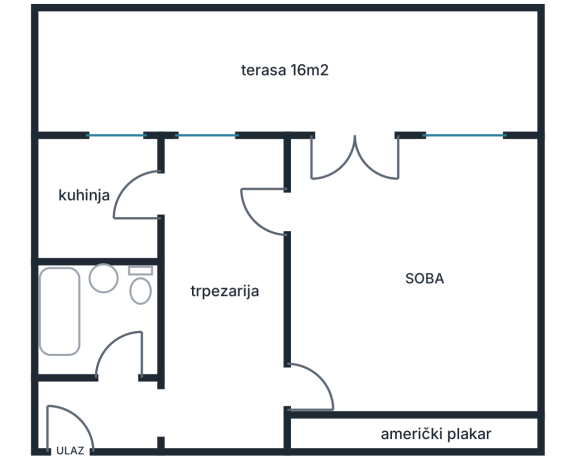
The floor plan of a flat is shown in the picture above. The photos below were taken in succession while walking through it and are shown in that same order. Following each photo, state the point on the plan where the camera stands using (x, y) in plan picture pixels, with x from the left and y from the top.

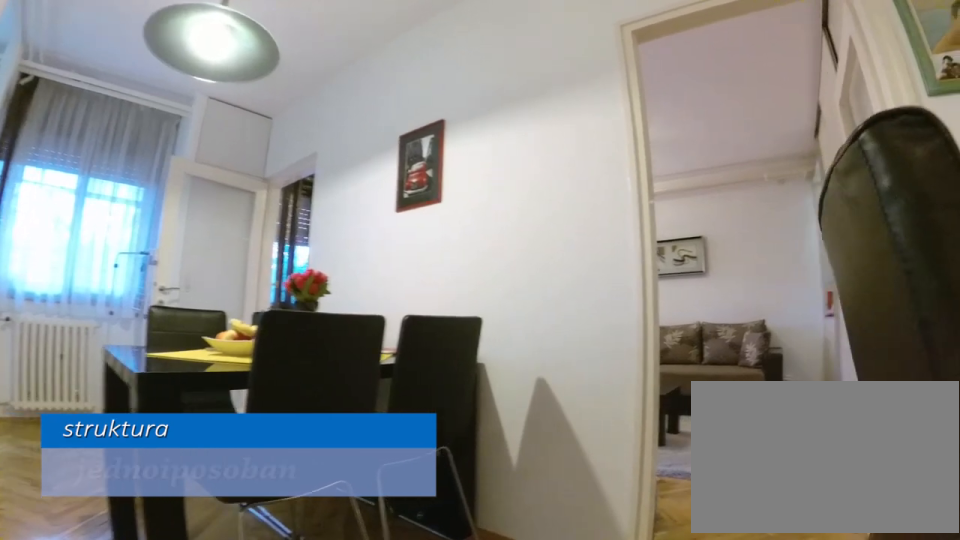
(186, 406)
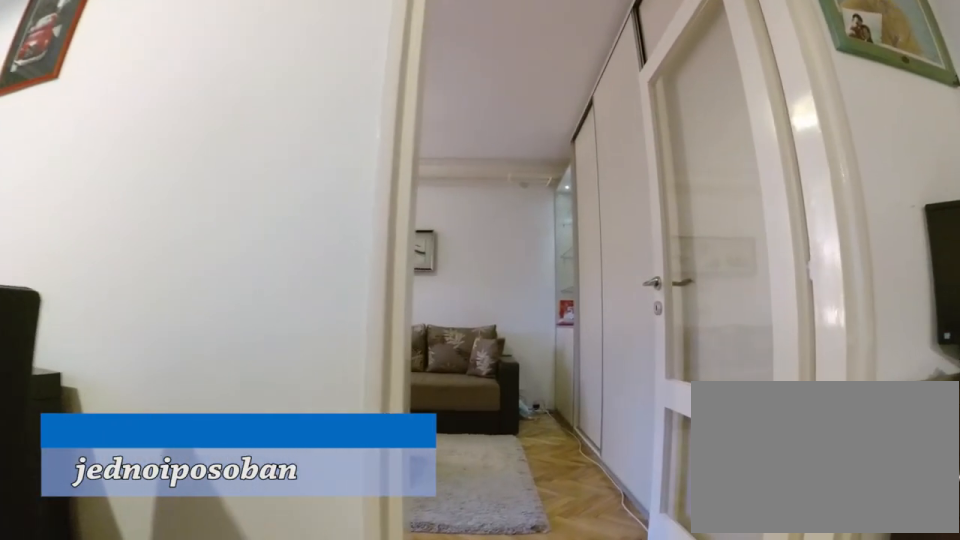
(234, 389)
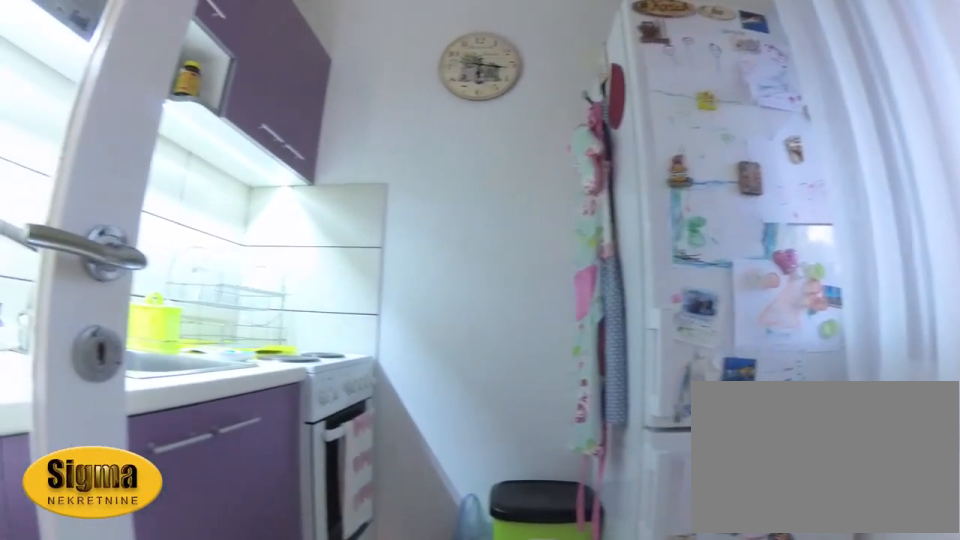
(145, 200)
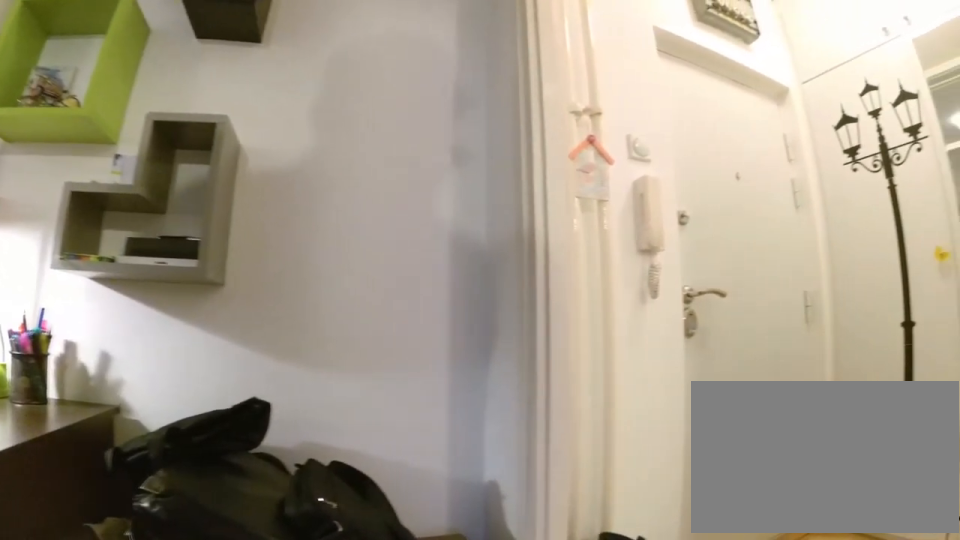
(199, 372)
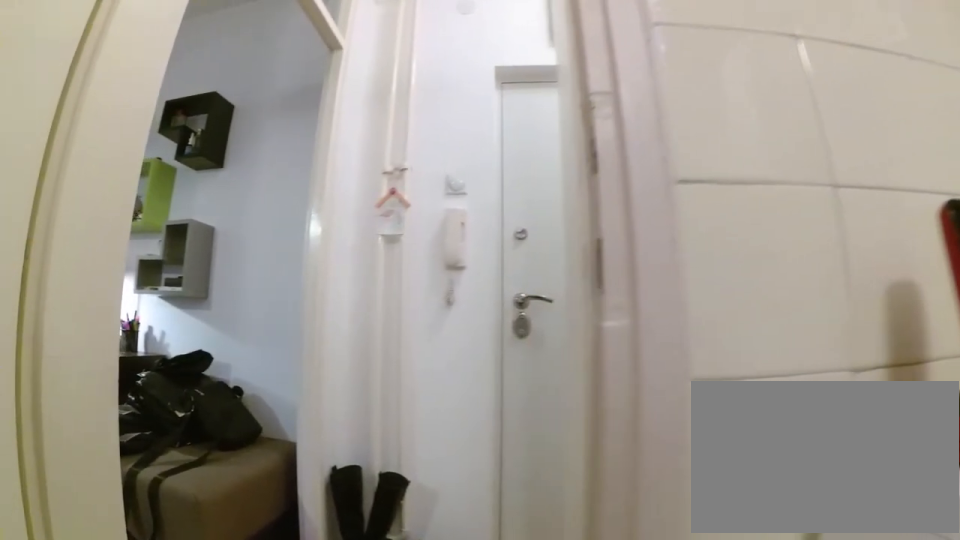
(129, 321)
